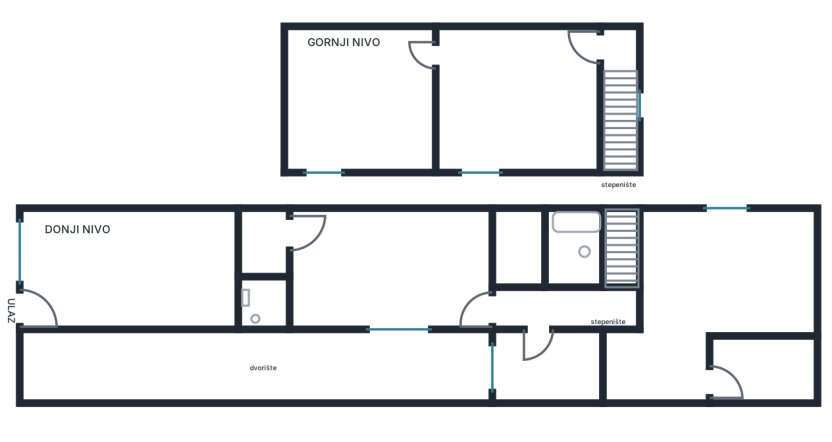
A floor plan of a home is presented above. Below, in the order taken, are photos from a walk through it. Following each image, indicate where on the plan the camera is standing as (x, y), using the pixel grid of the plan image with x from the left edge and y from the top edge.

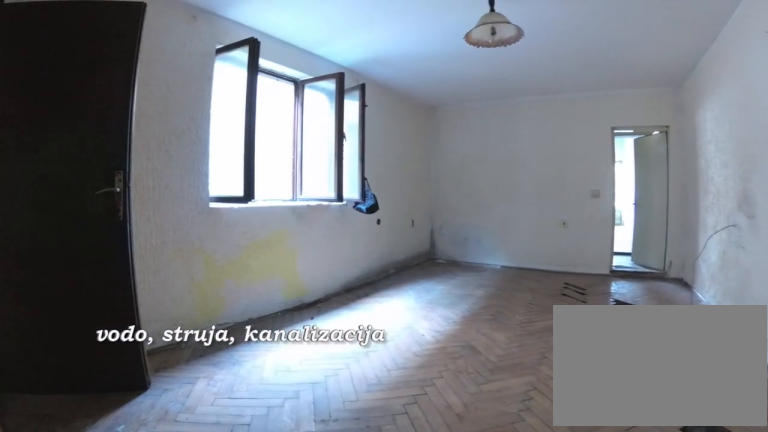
(492, 229)
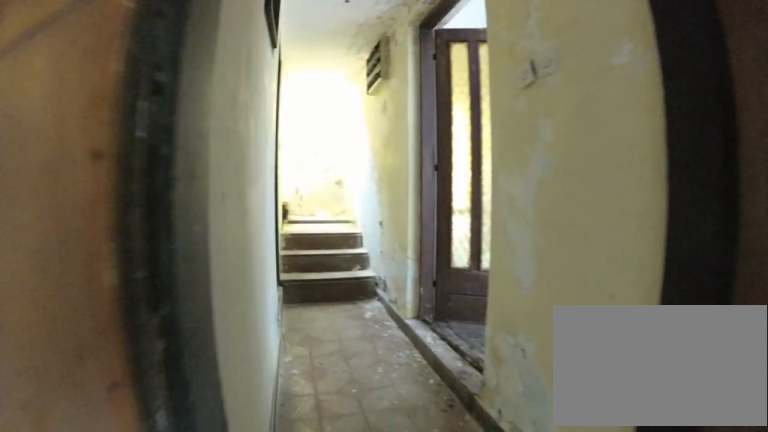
(465, 277)
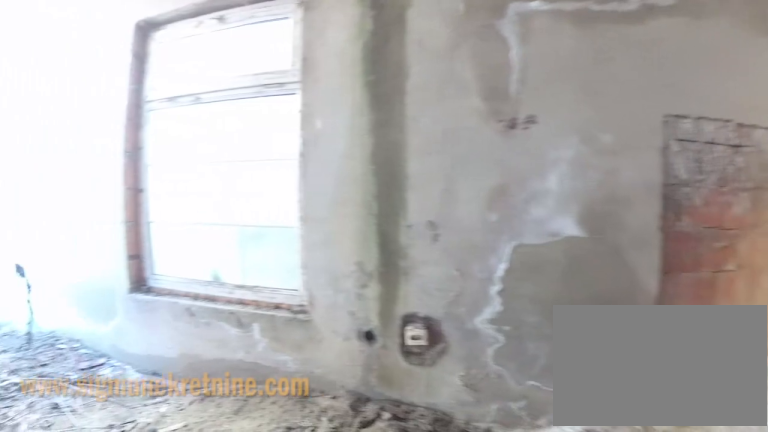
(723, 292)
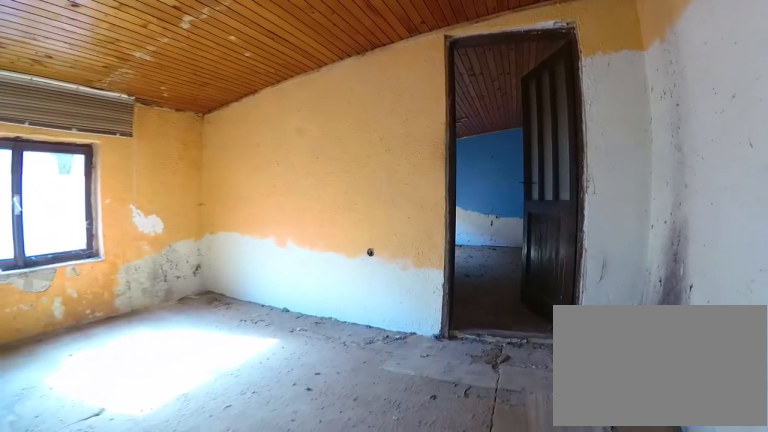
(542, 60)
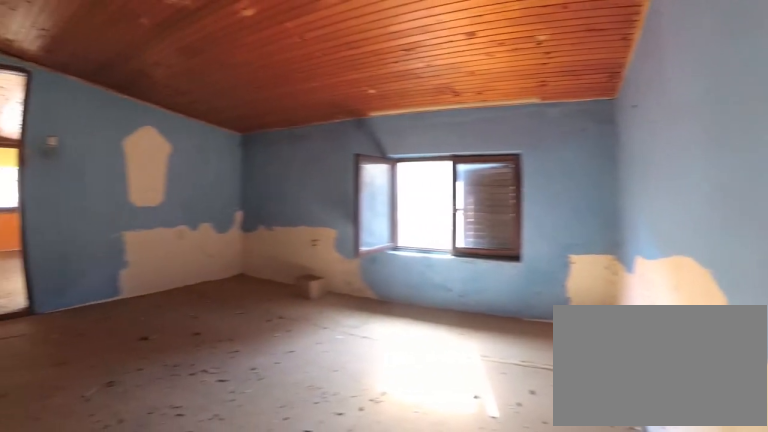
(318, 54)
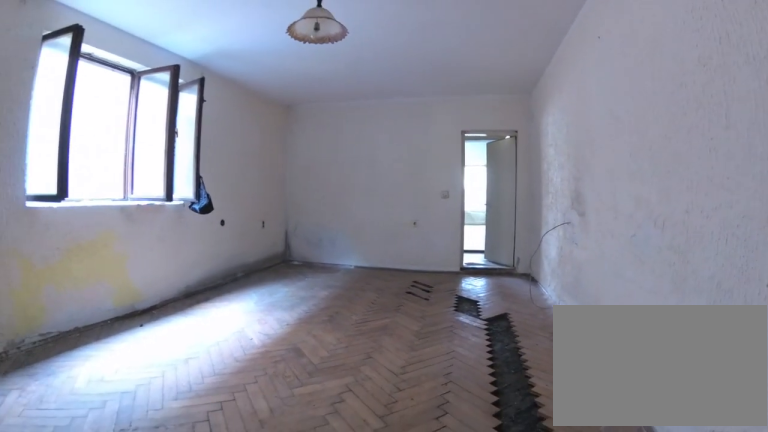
(493, 241)
